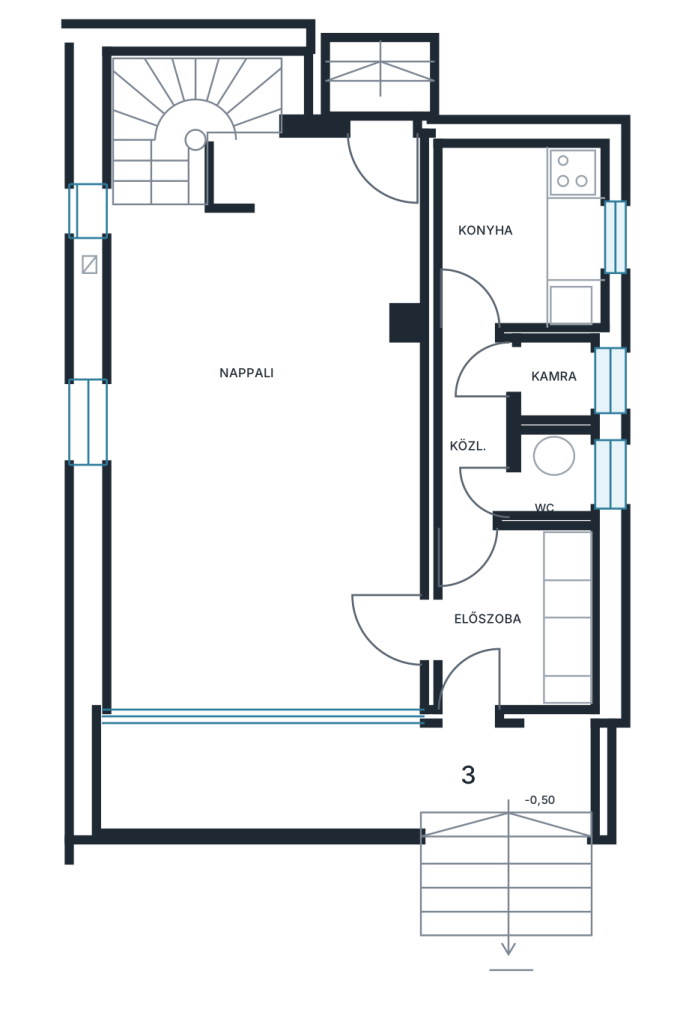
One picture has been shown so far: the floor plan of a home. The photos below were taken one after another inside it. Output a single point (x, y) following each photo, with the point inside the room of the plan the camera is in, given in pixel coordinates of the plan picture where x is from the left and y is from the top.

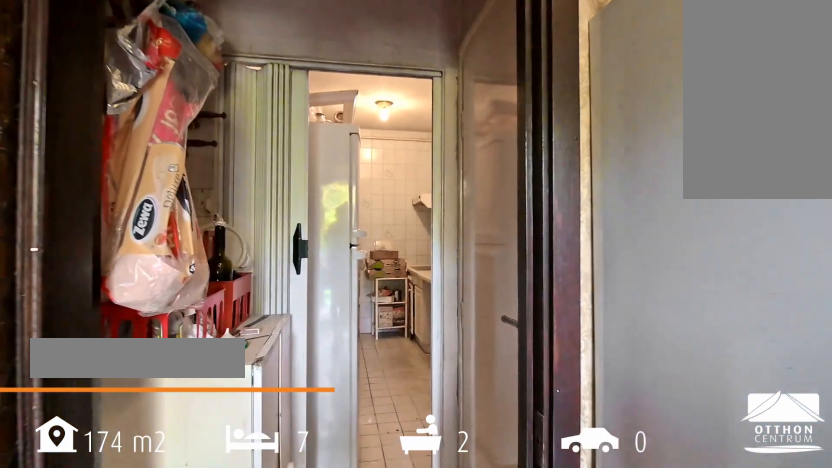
(493, 612)
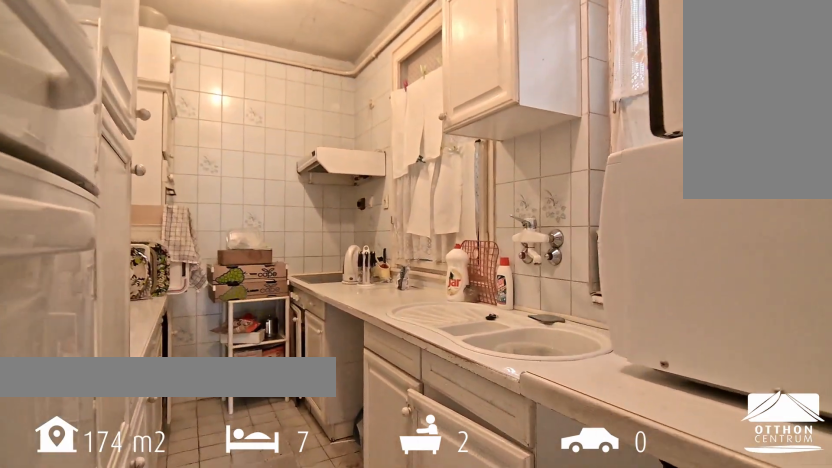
(493, 226)
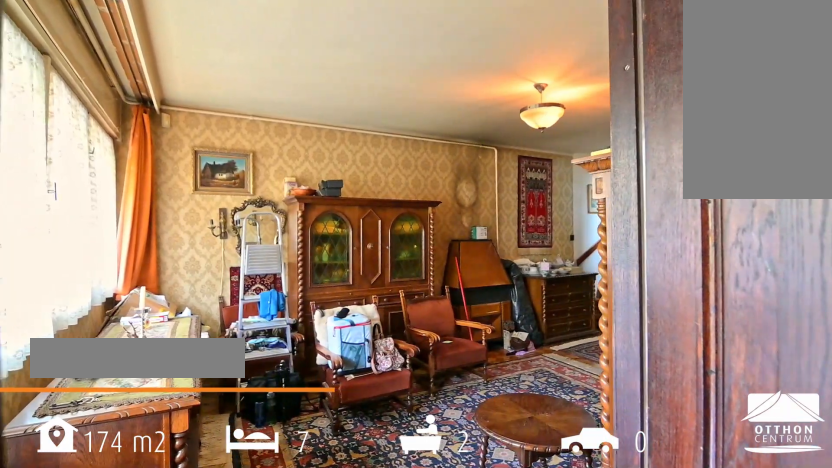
(261, 411)
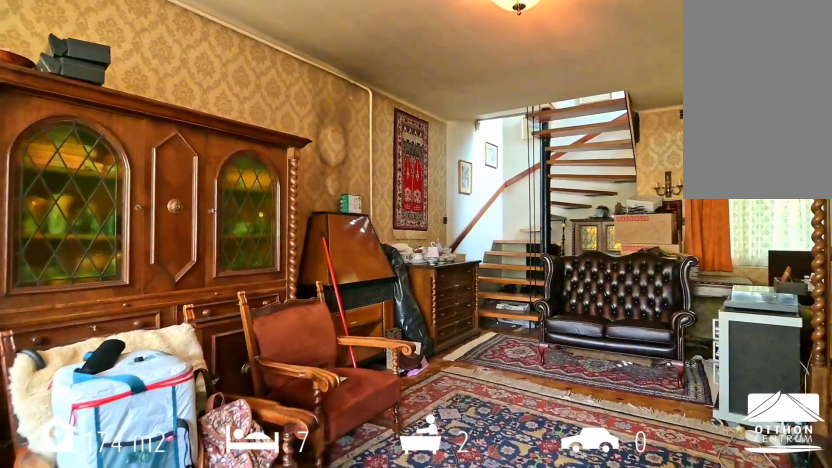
(260, 410)
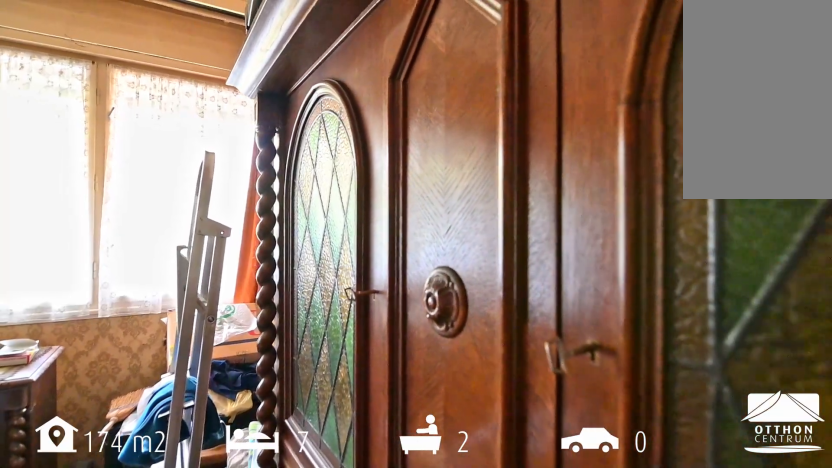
(260, 410)
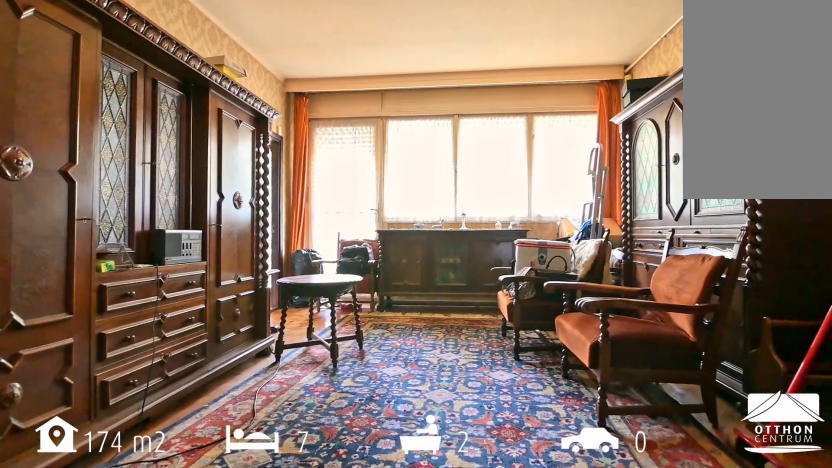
(260, 410)
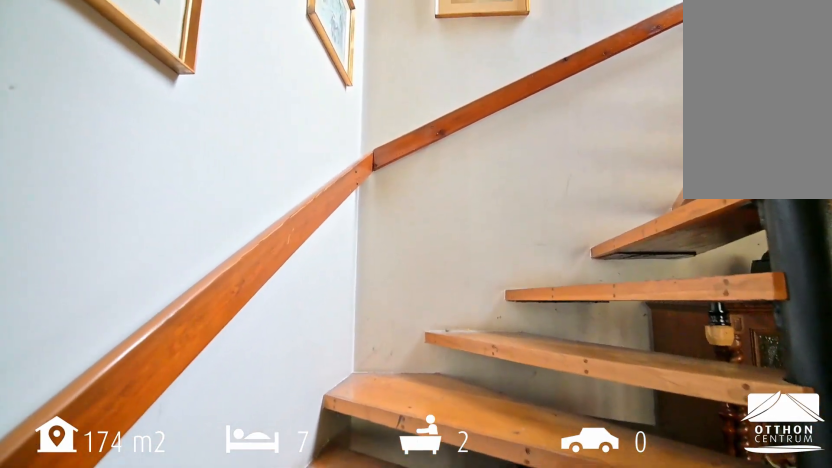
(192, 110)
